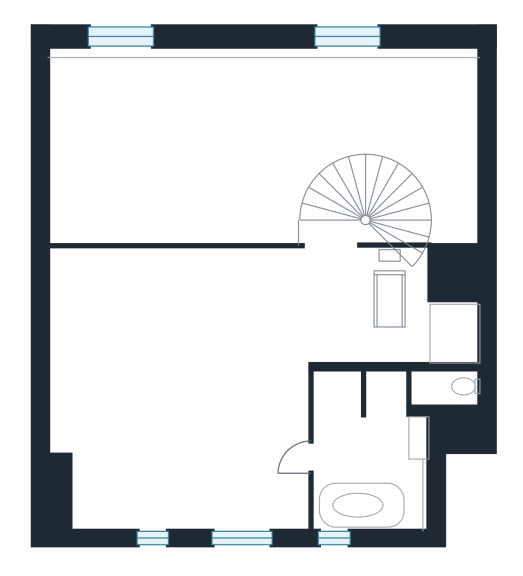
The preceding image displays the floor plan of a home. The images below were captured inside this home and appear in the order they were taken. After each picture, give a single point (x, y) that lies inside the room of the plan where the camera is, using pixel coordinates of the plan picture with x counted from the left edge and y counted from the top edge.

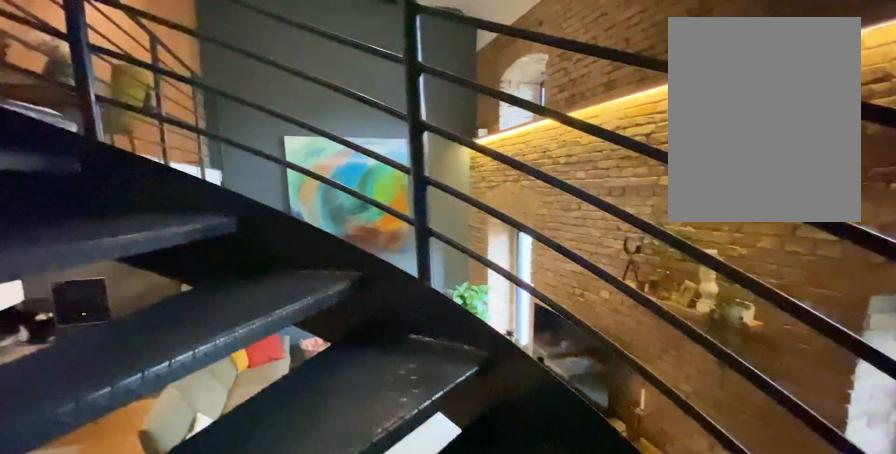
(363, 215)
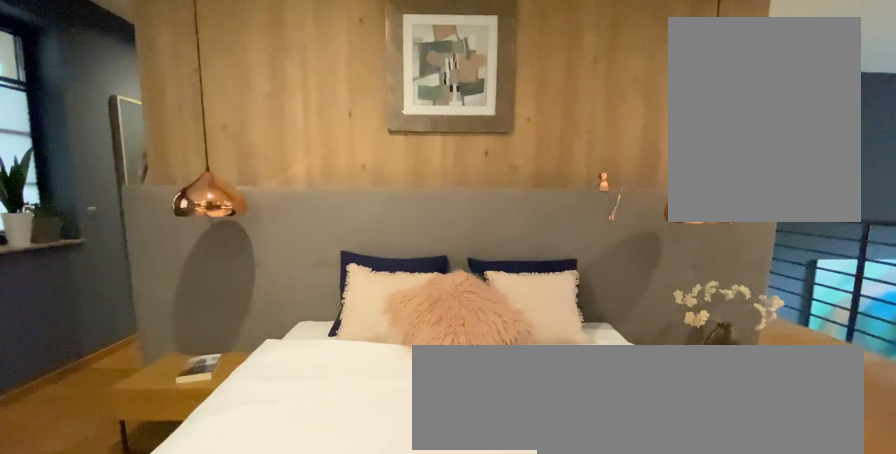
(217, 401)
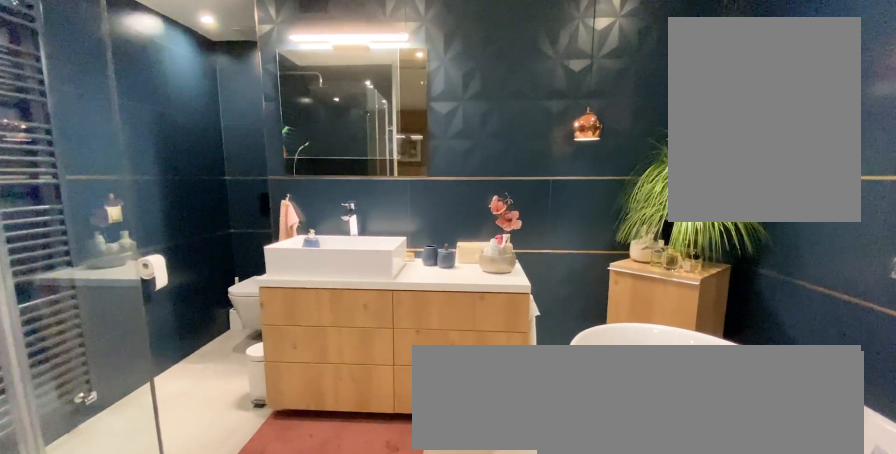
(361, 434)
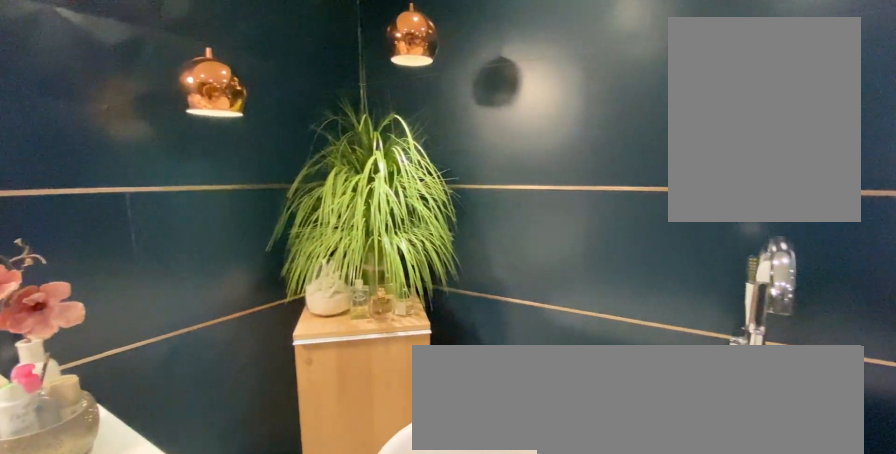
(361, 434)
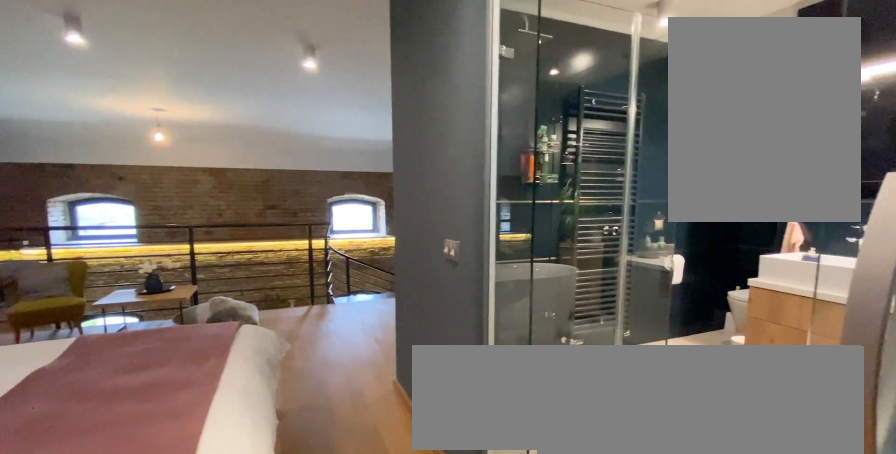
(217, 401)
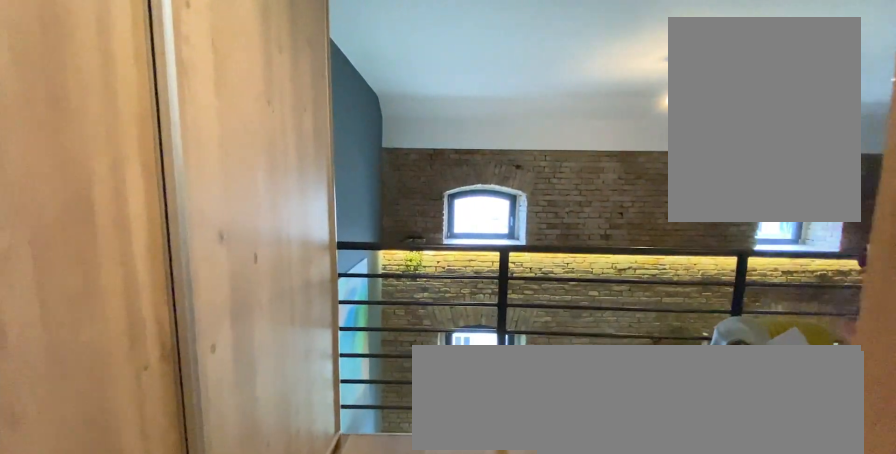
(217, 401)
